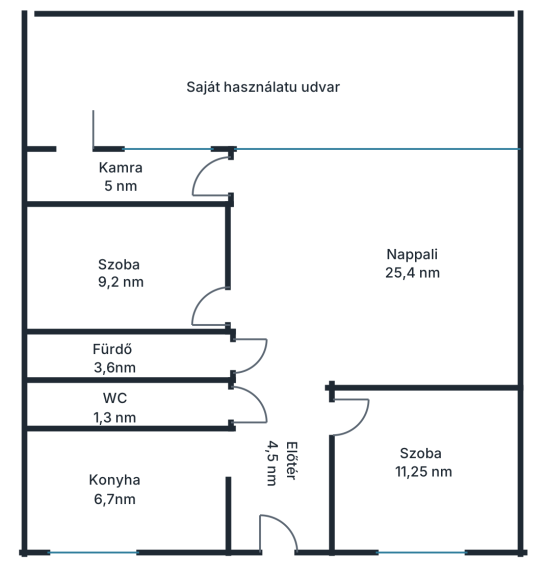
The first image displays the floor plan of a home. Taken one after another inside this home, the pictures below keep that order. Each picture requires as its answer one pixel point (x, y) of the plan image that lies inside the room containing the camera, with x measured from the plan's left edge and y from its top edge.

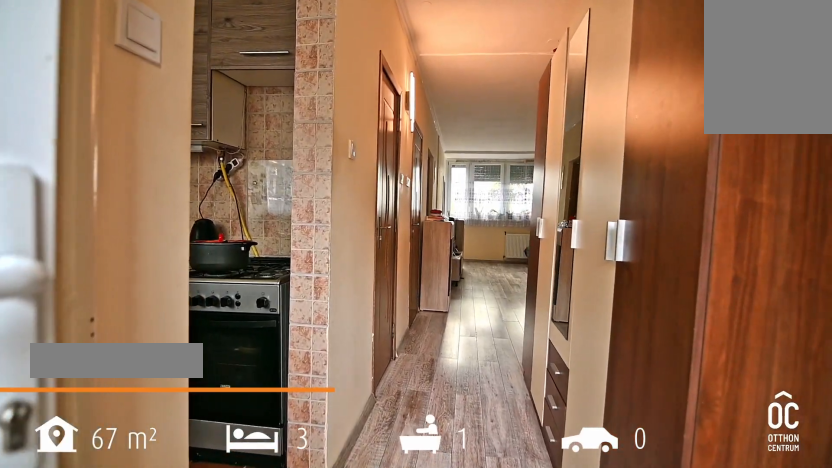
(284, 495)
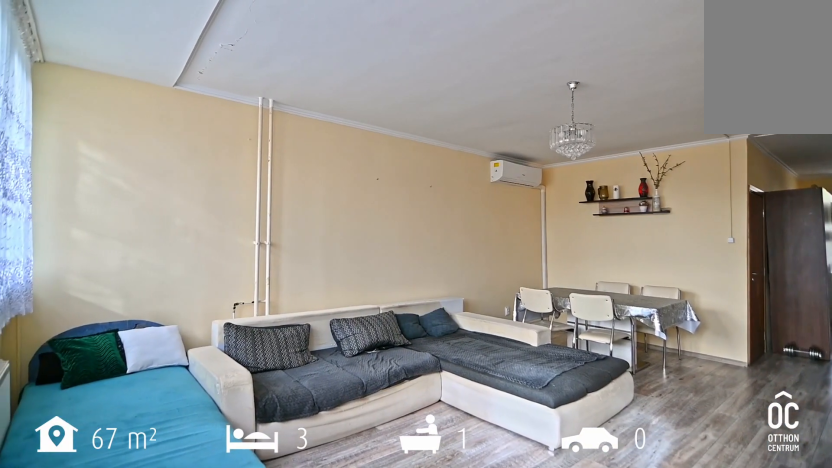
(383, 236)
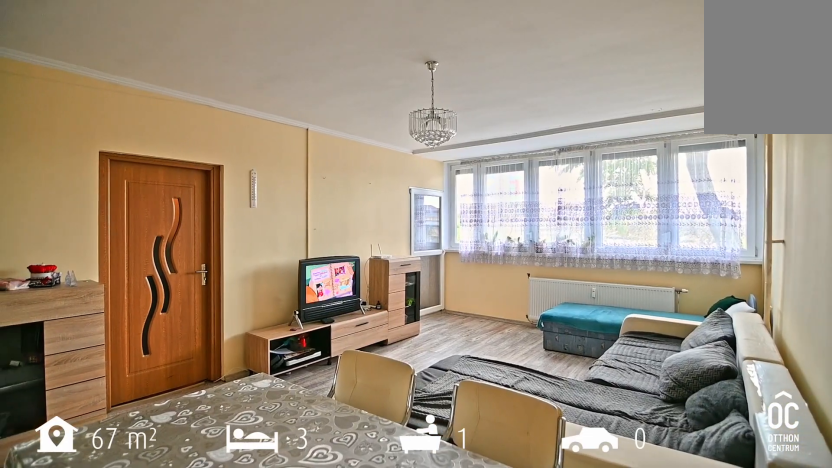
(383, 235)
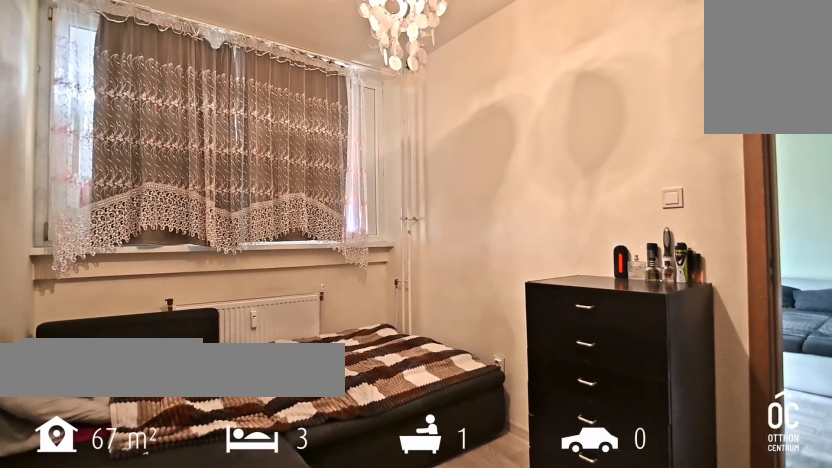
(122, 267)
